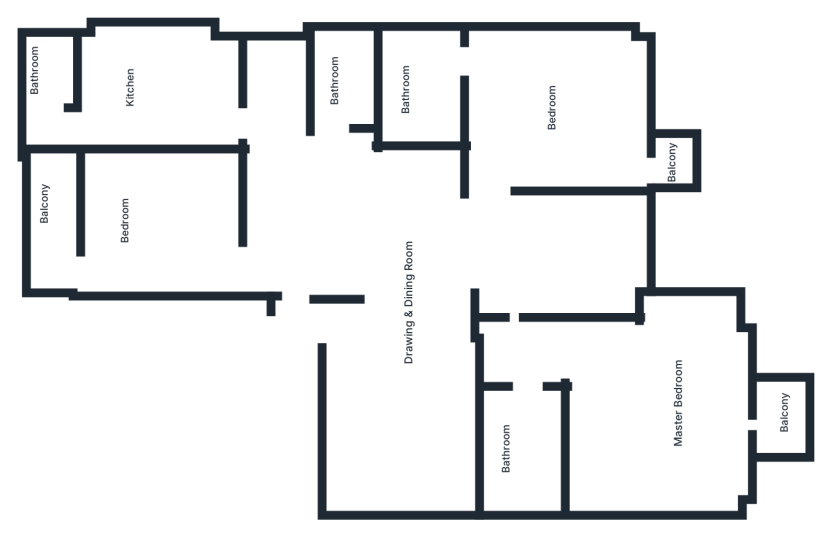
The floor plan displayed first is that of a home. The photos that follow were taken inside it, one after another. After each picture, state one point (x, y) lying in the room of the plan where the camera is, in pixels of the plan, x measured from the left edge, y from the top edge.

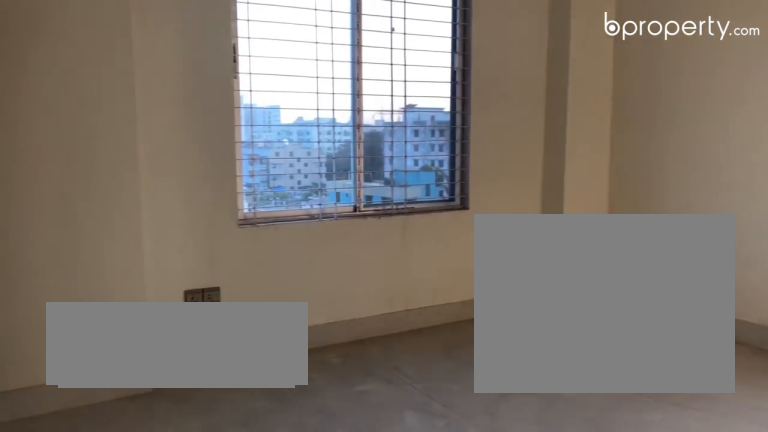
(561, 93)
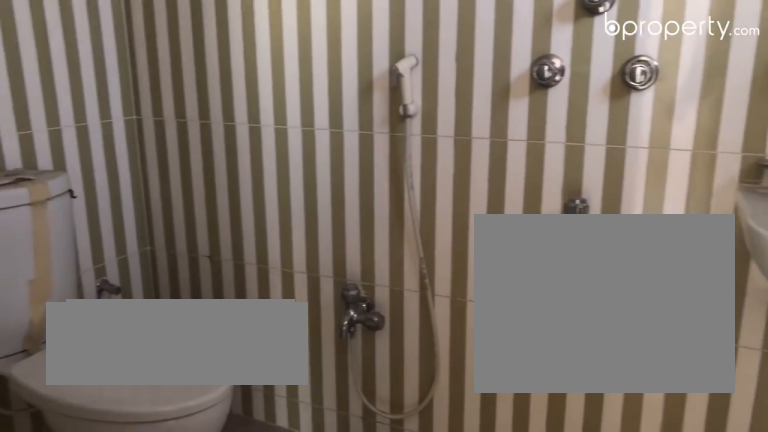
(411, 89)
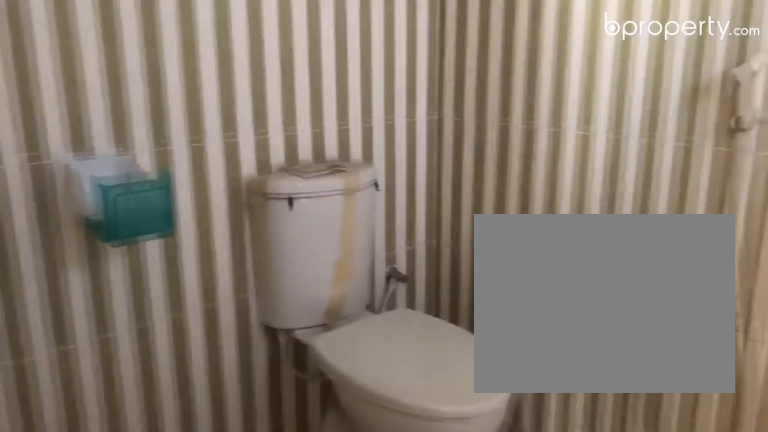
(411, 89)
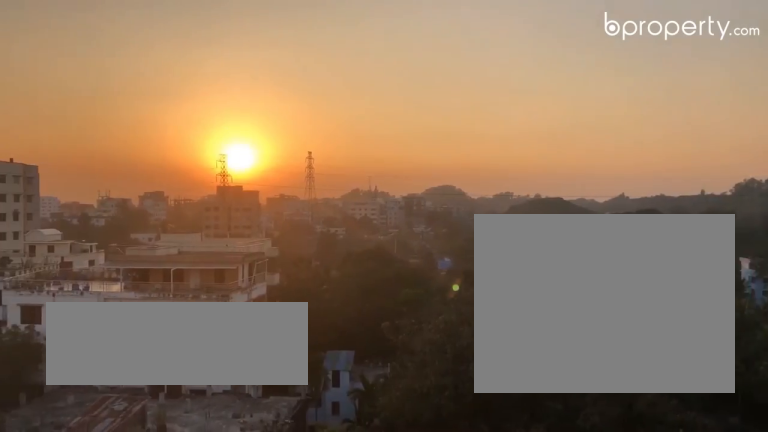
(666, 158)
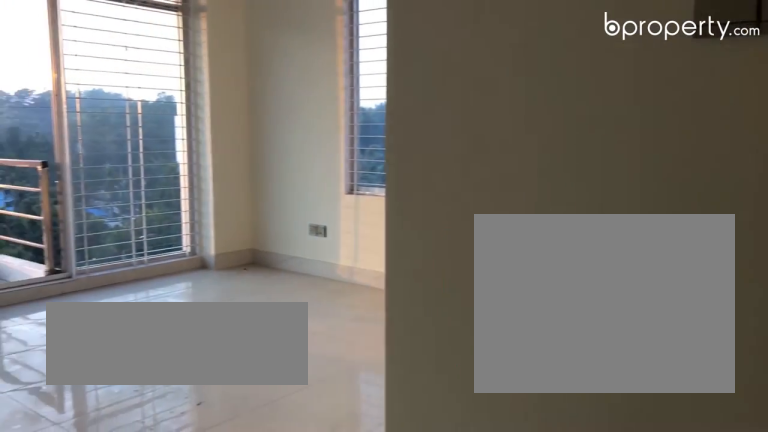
(663, 400)
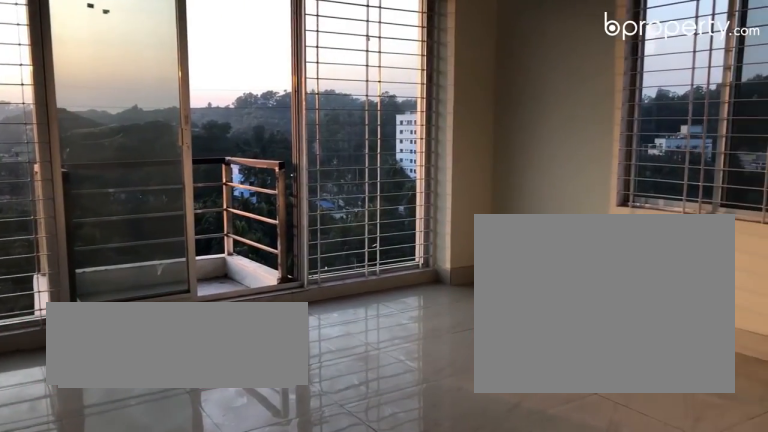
(663, 400)
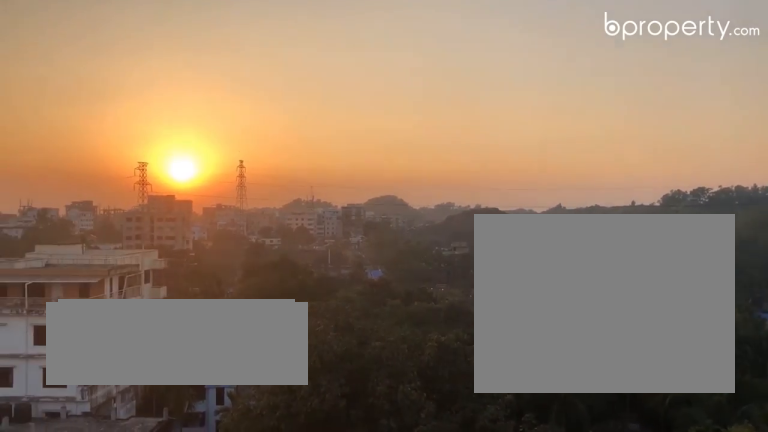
(785, 420)
